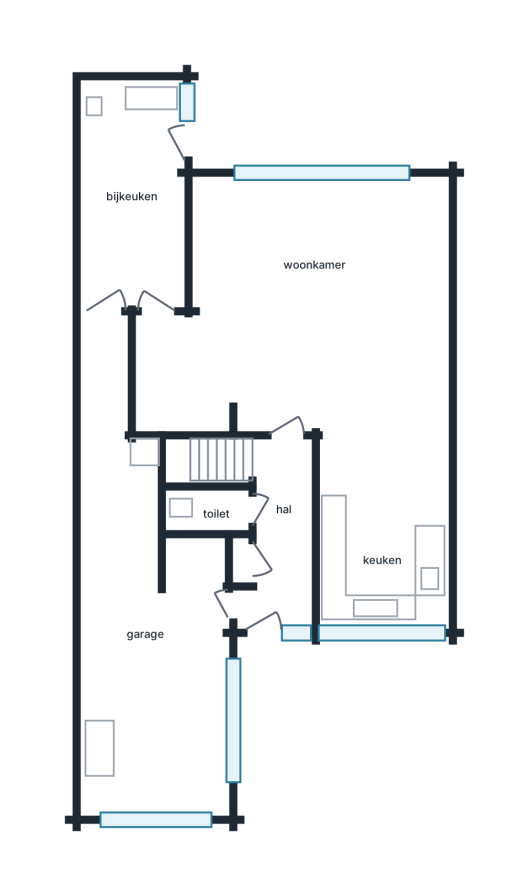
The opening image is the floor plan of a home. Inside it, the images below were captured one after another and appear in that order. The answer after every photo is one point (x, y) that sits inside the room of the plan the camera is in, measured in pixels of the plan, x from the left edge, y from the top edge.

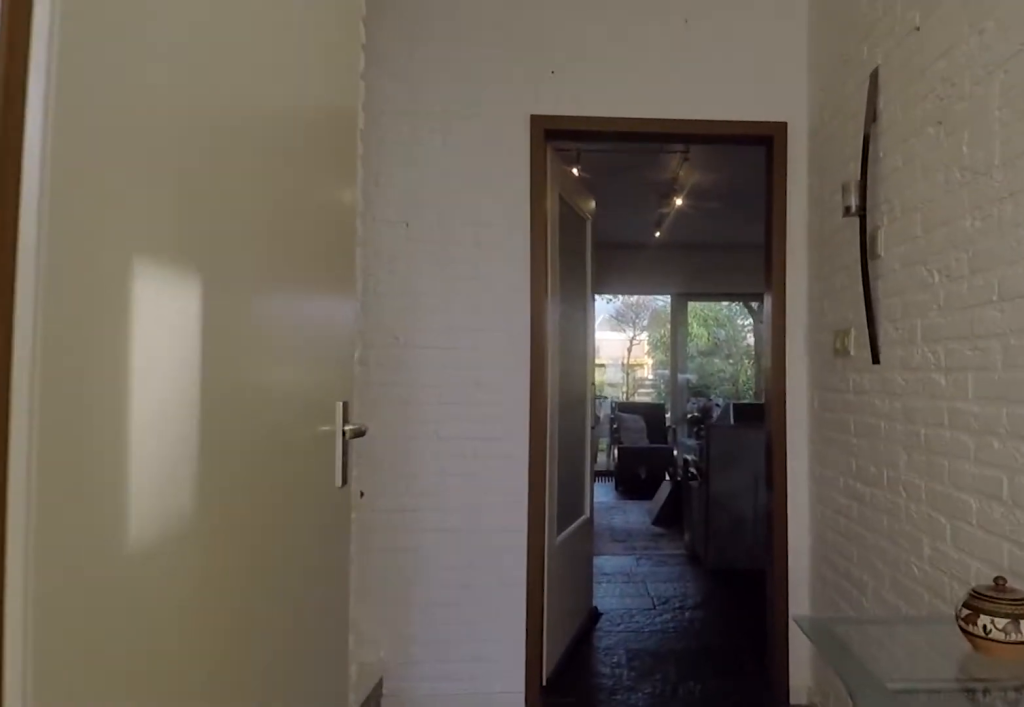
(279, 534)
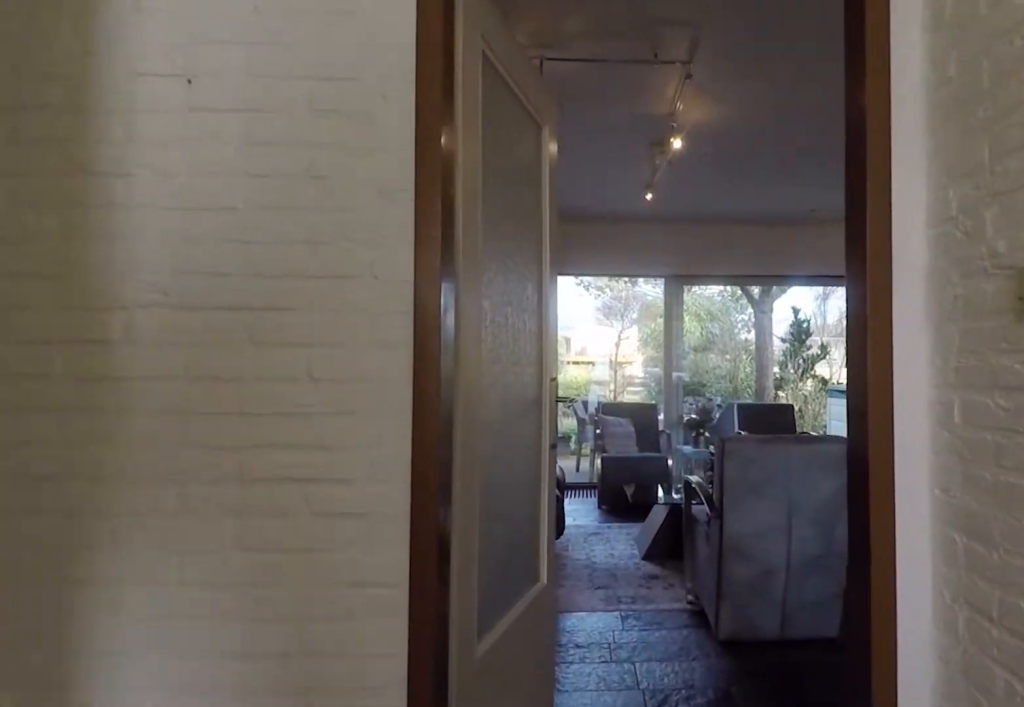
(279, 534)
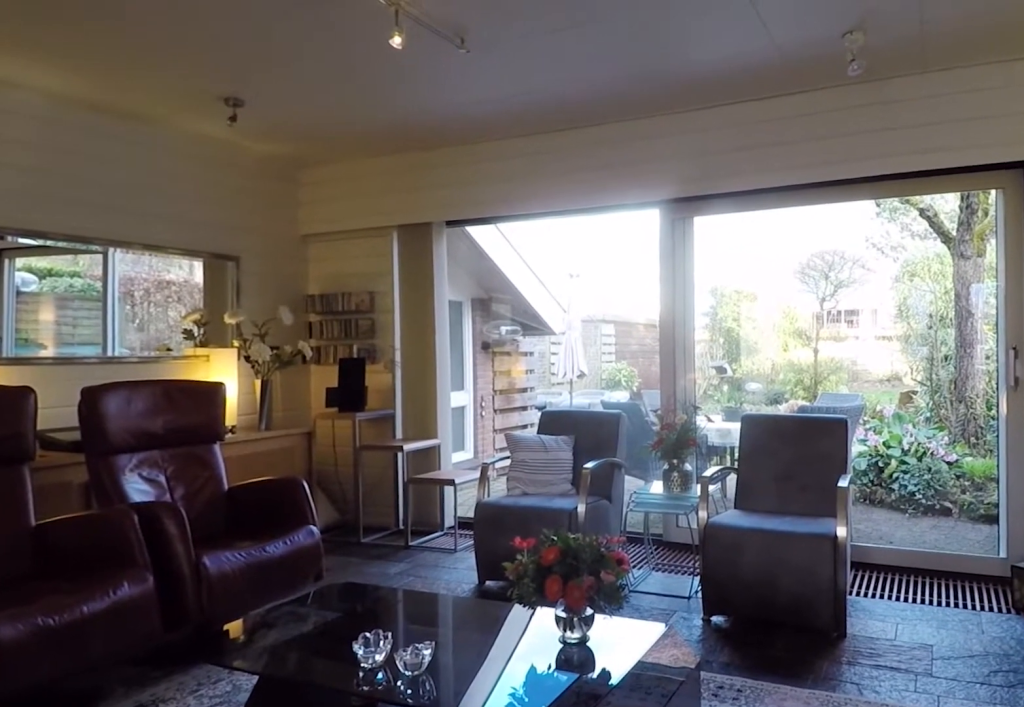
(223, 351)
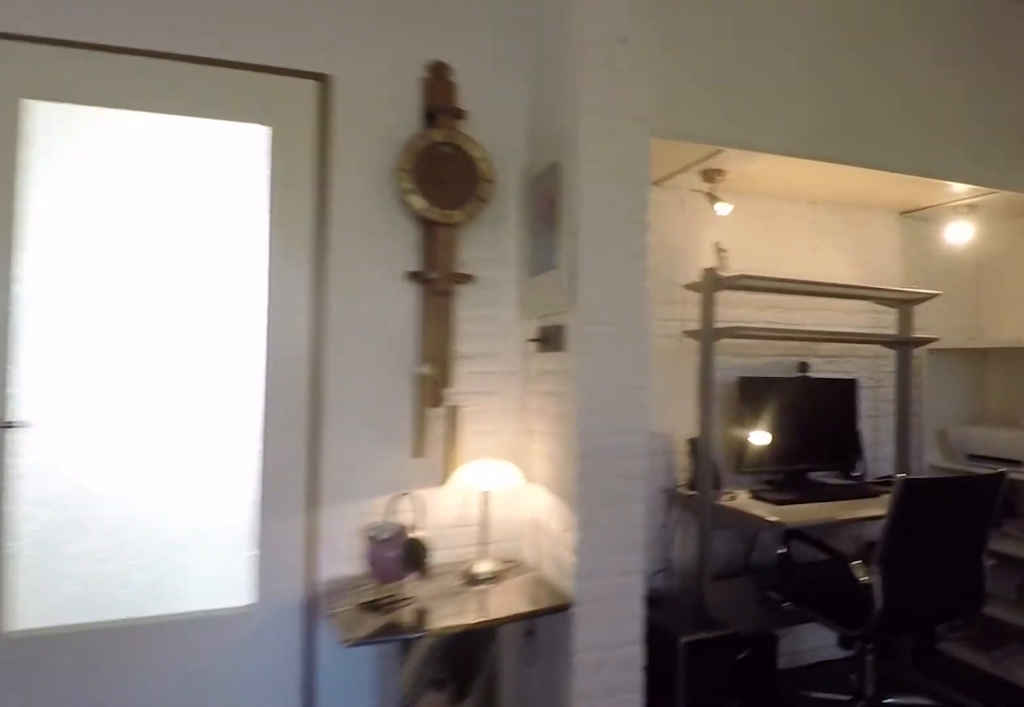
(228, 338)
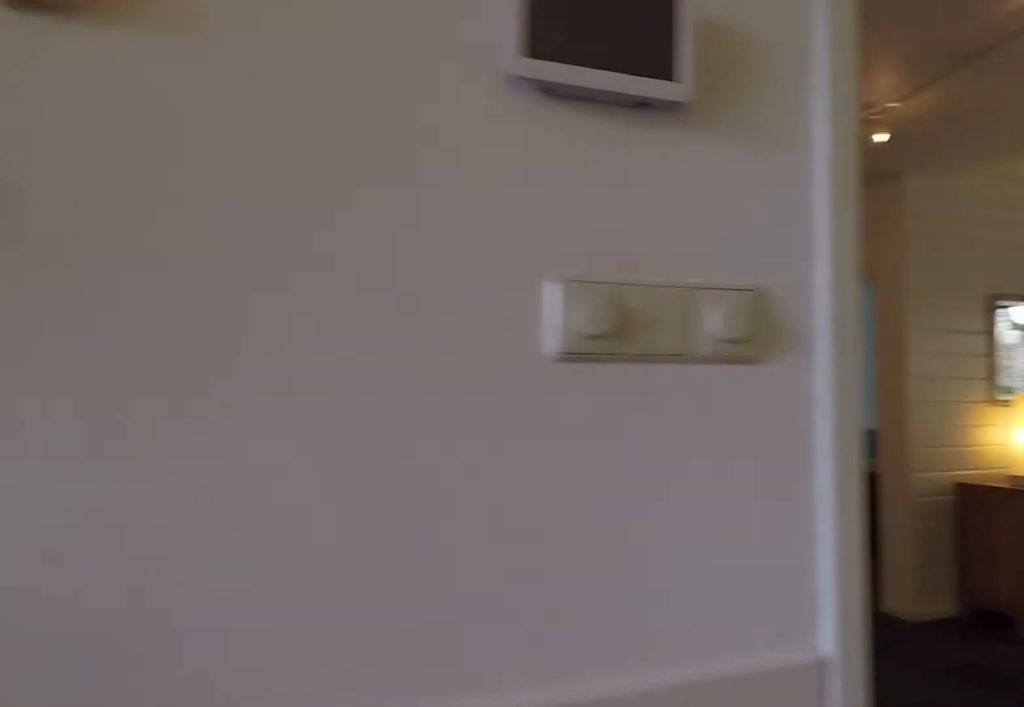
(381, 529)
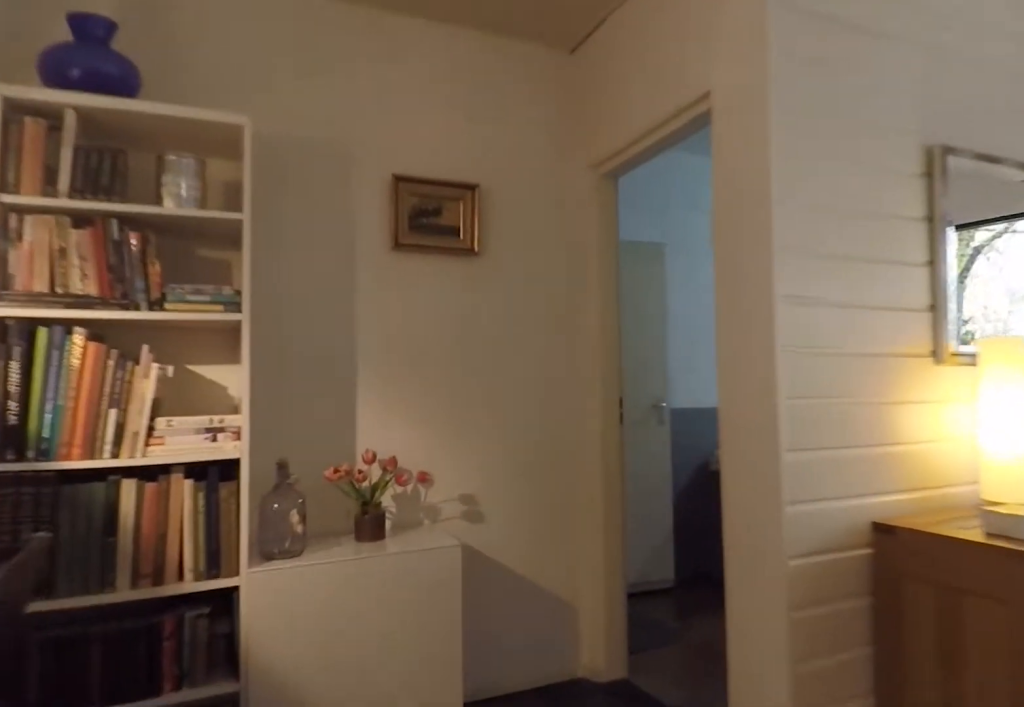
(219, 351)
